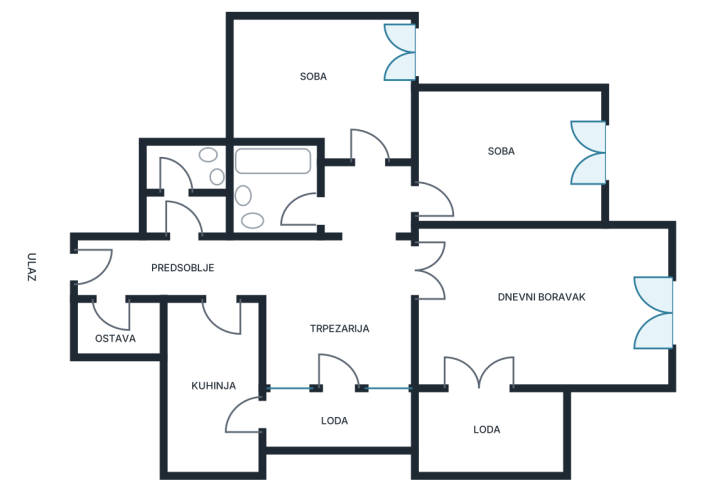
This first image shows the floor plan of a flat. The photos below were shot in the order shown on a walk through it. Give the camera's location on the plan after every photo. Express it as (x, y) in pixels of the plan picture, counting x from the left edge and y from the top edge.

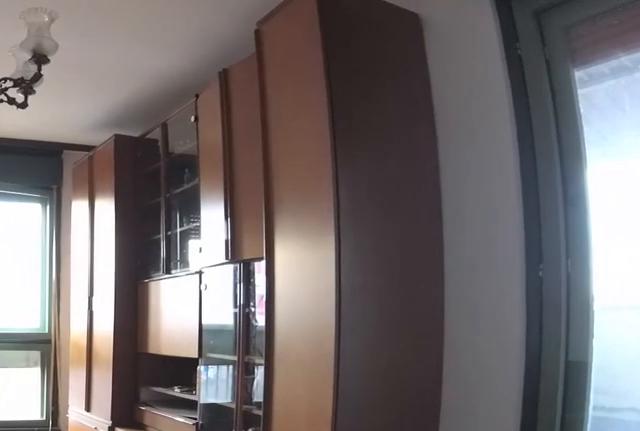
(414, 272)
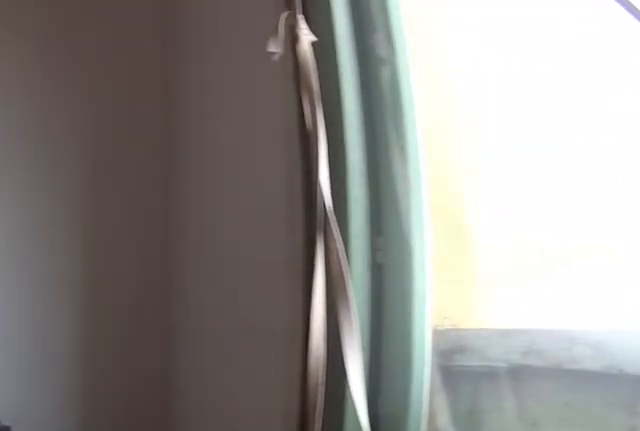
(629, 331)
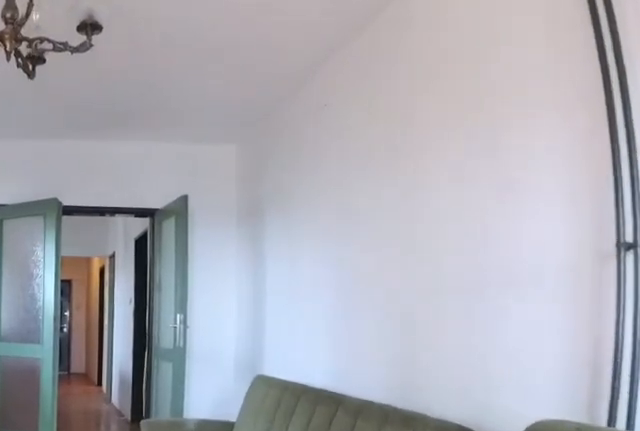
(627, 313)
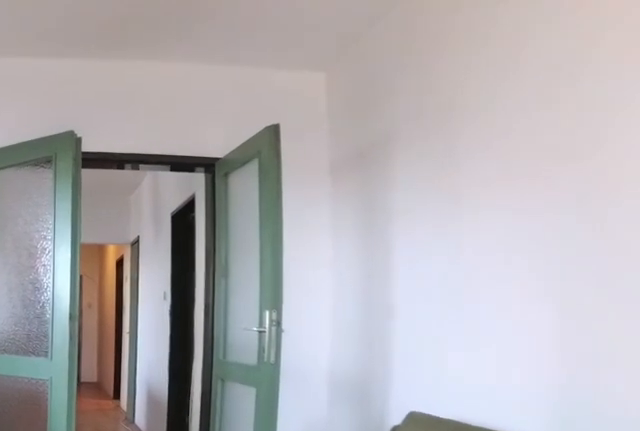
(555, 313)
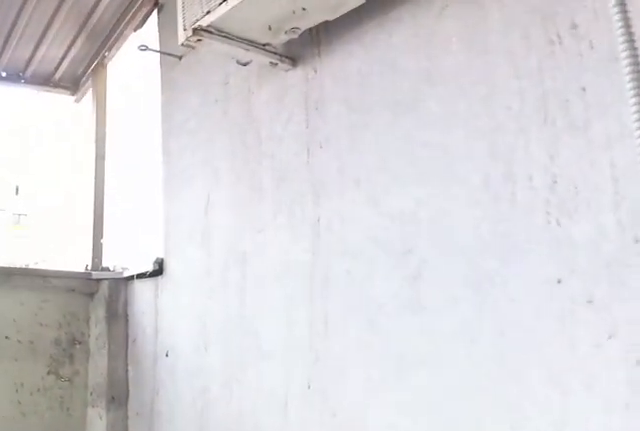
(493, 364)
